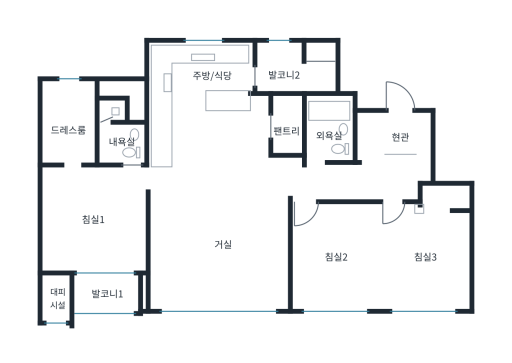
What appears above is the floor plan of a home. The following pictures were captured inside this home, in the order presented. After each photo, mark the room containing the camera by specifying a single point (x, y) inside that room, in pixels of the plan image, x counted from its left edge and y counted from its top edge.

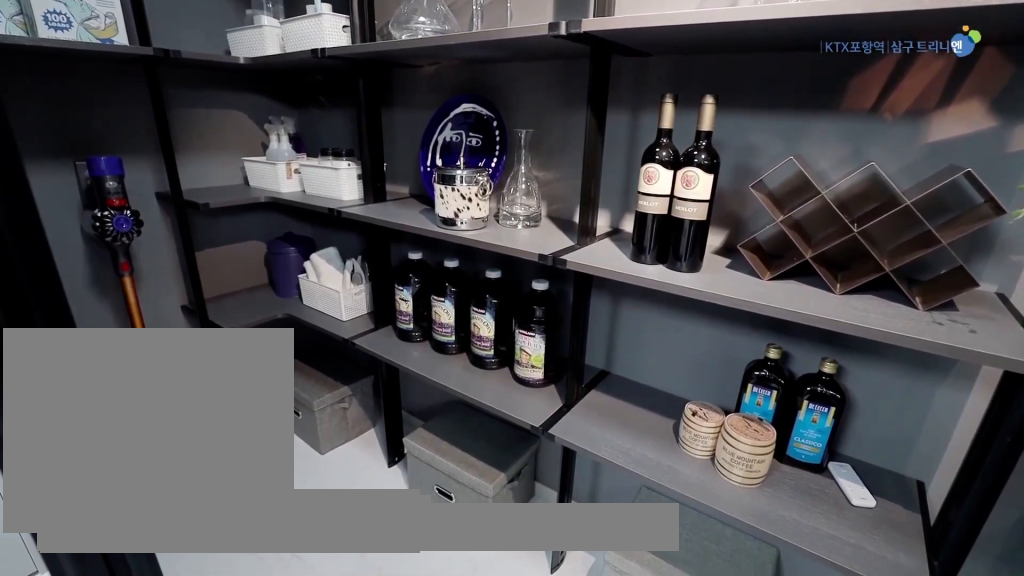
(287, 129)
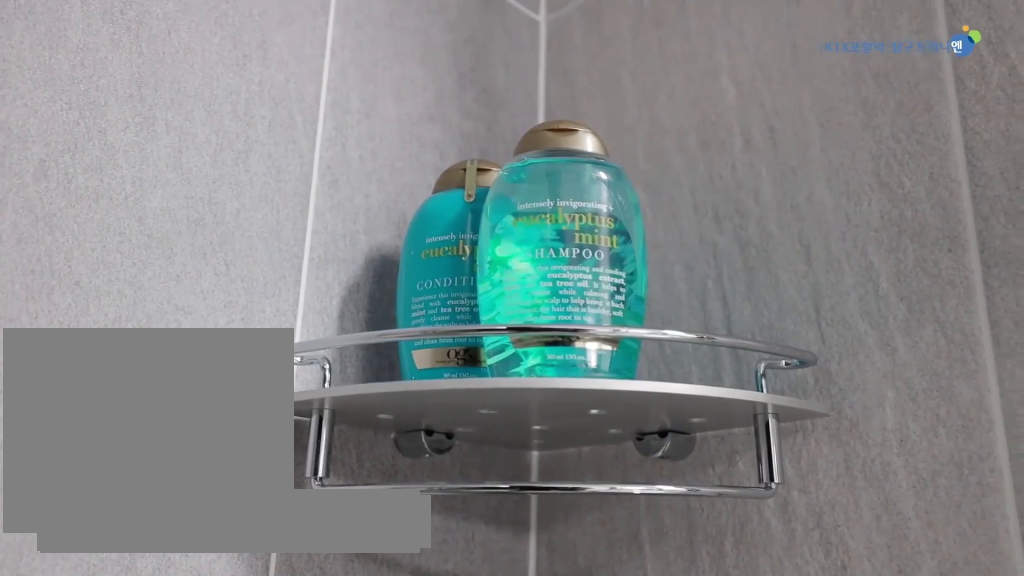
(117, 132)
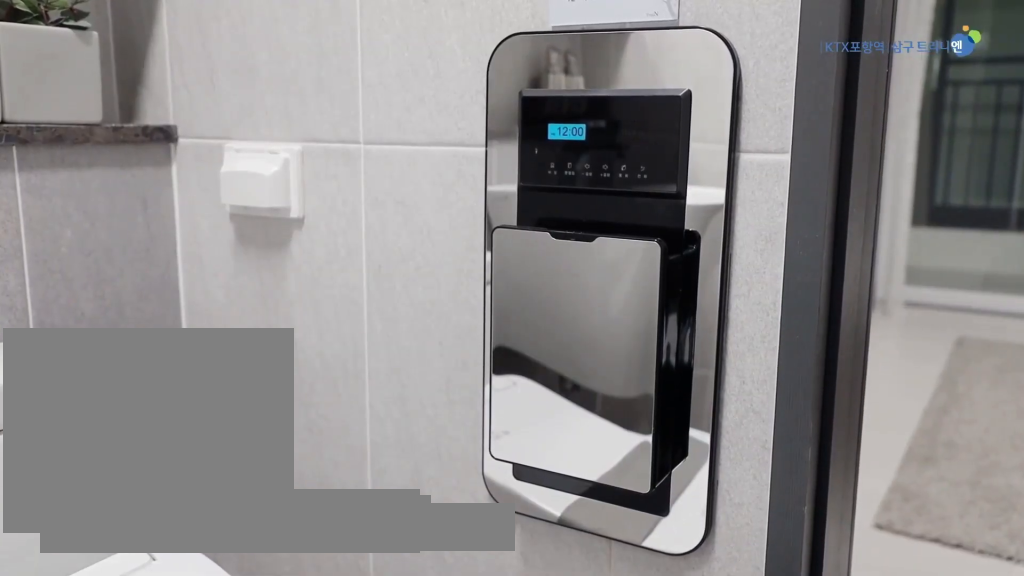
(117, 132)
